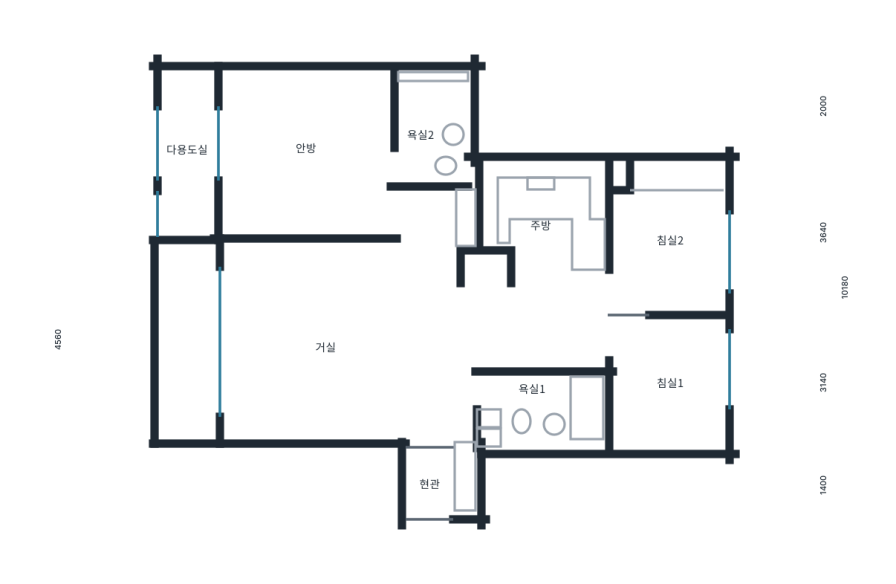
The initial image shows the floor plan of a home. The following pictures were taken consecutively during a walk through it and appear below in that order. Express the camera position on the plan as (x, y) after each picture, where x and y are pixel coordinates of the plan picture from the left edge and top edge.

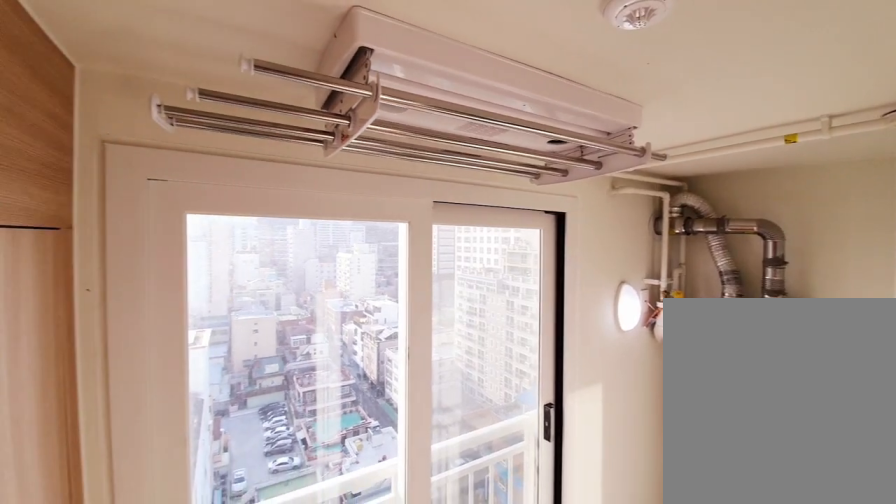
(210, 174)
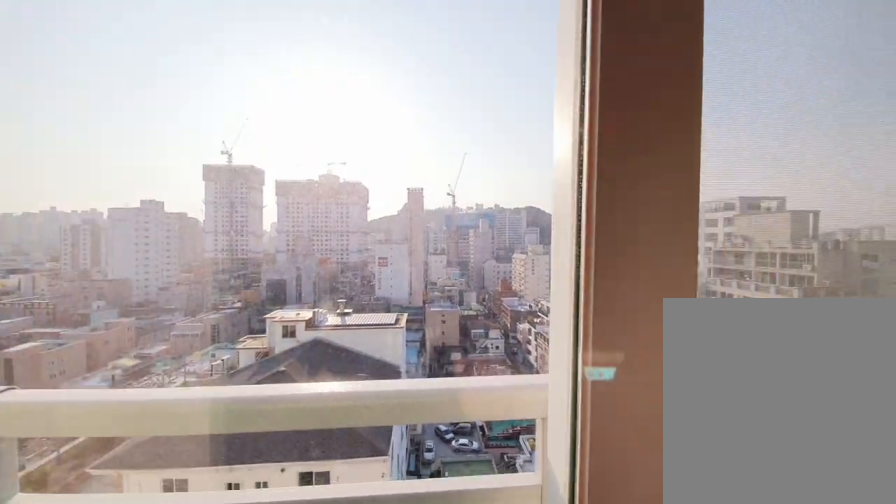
(211, 174)
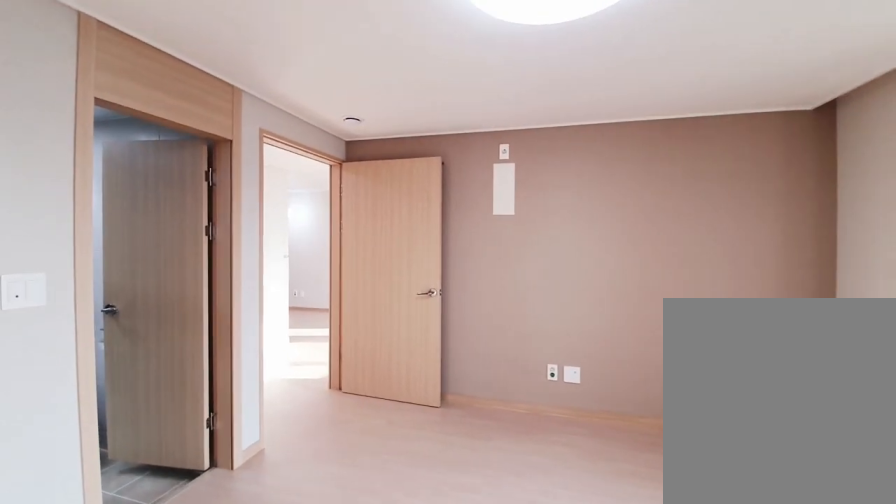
(294, 187)
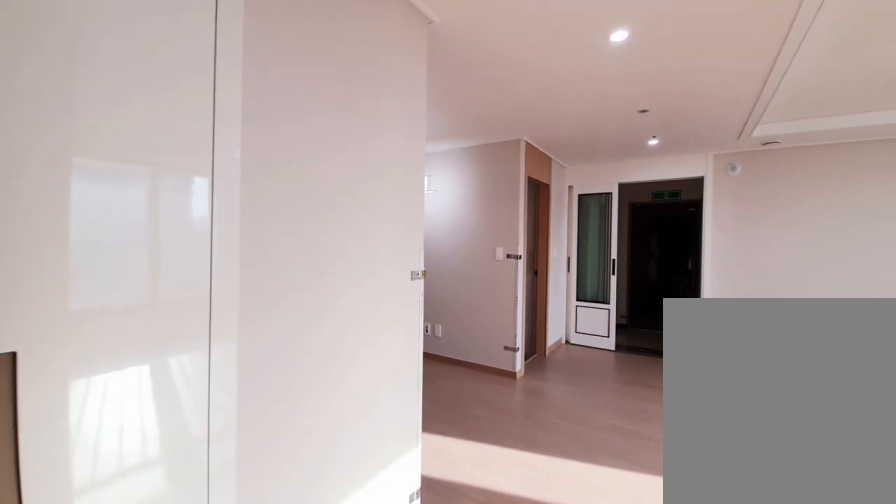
(423, 231)
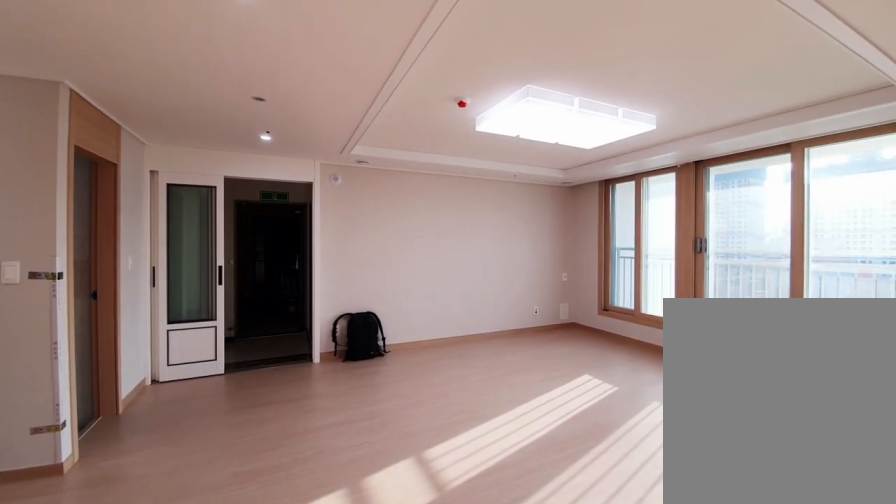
(422, 232)
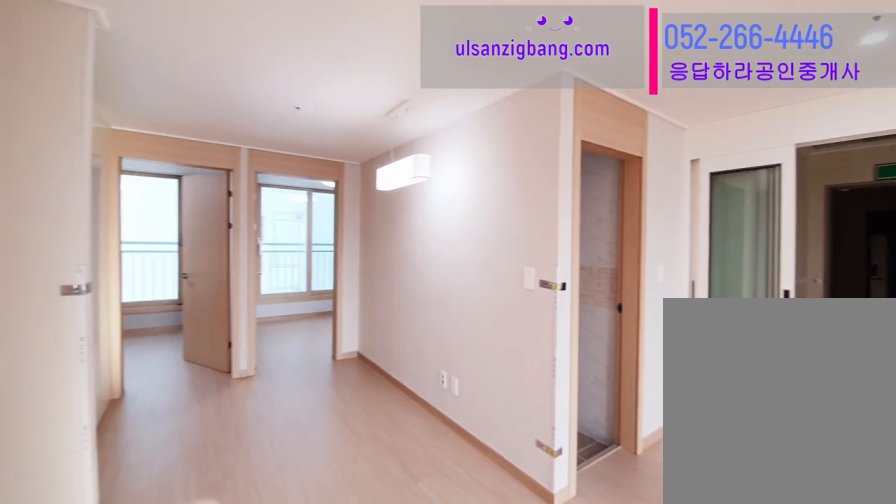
(438, 305)
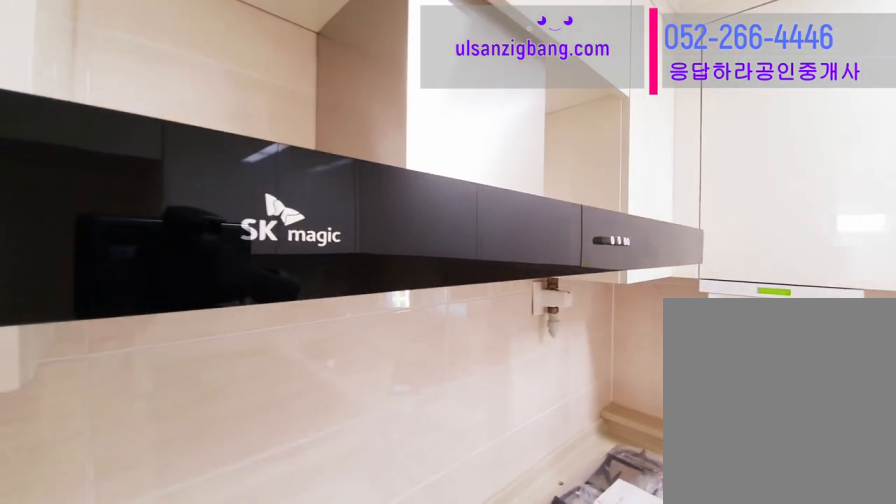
(548, 236)
